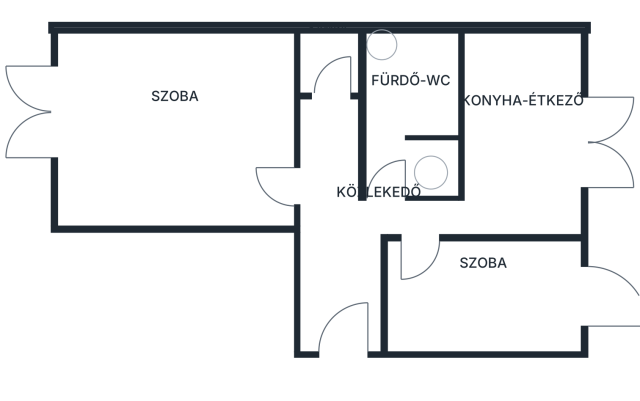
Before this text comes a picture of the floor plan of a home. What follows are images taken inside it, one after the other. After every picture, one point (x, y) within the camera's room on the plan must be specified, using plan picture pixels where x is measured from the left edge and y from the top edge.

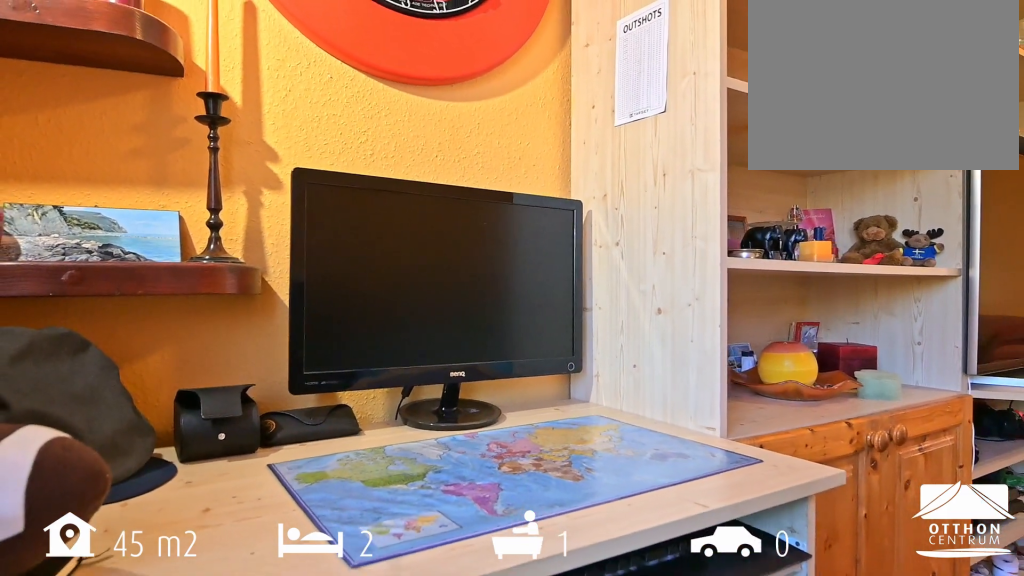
(183, 130)
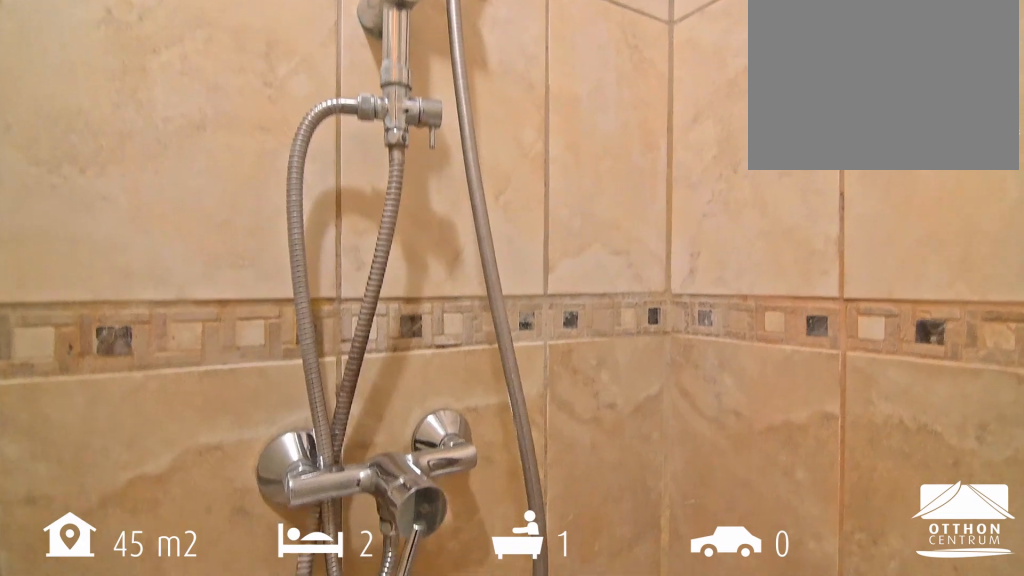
(408, 119)
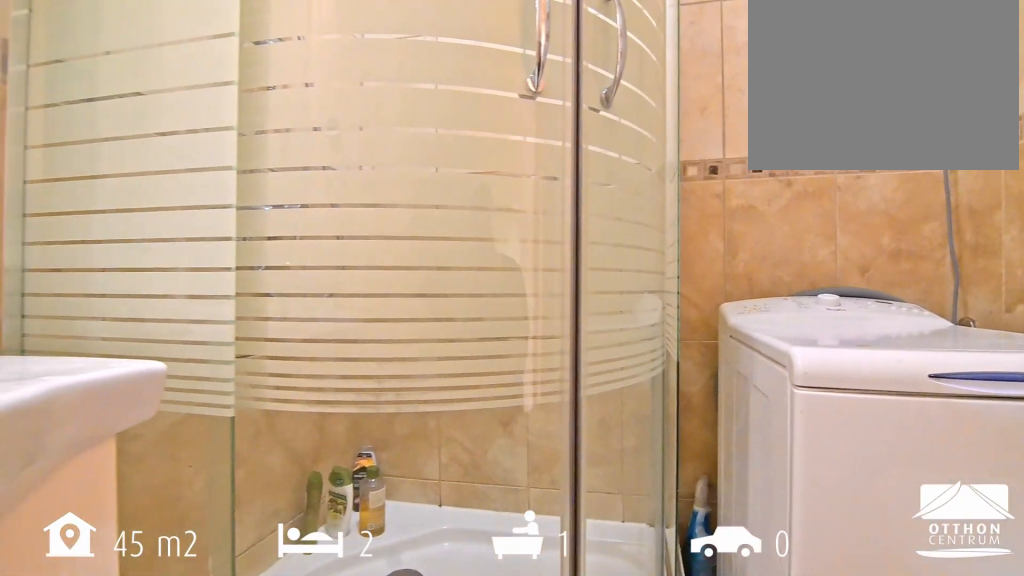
(408, 119)
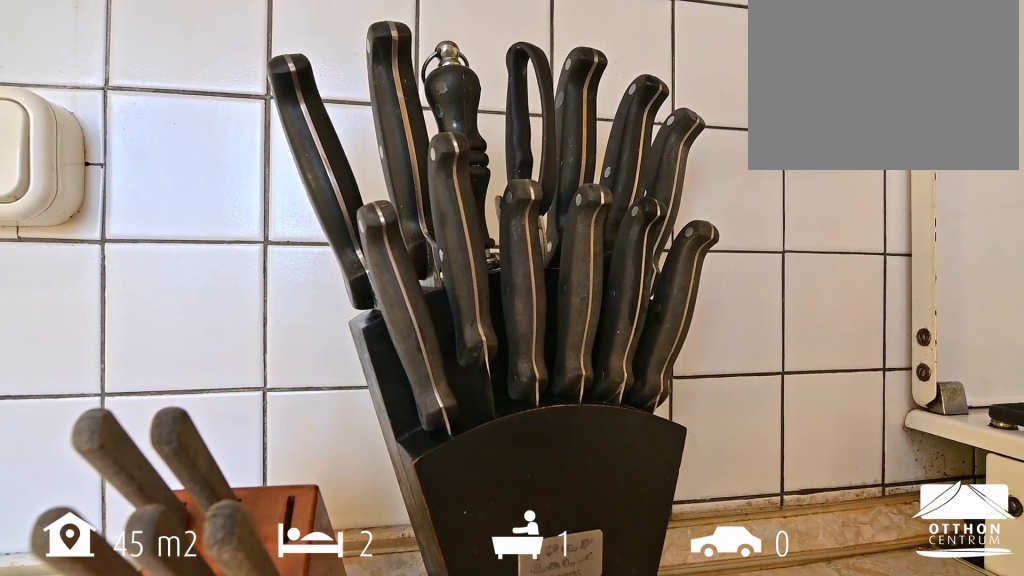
(517, 141)
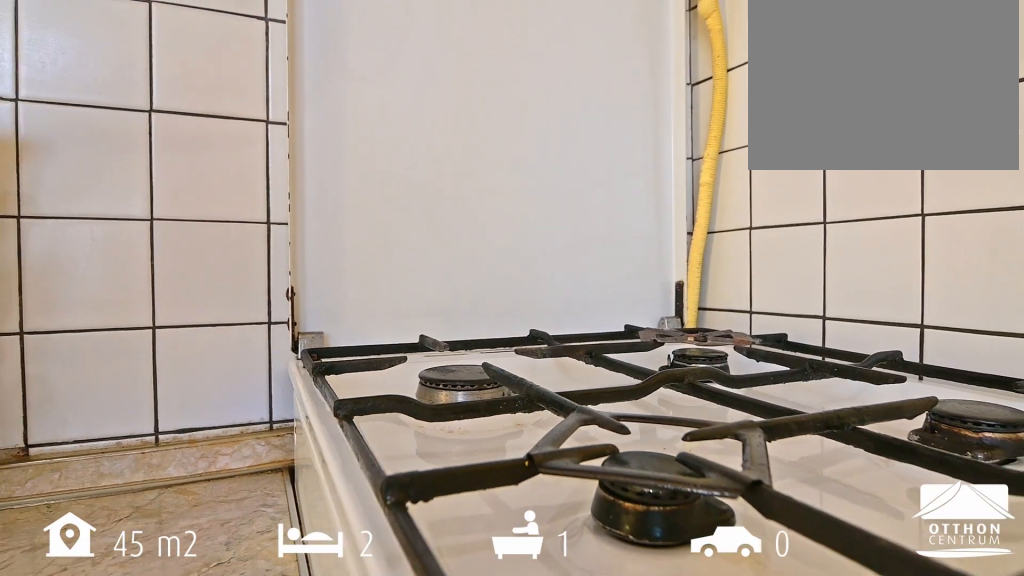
(517, 141)
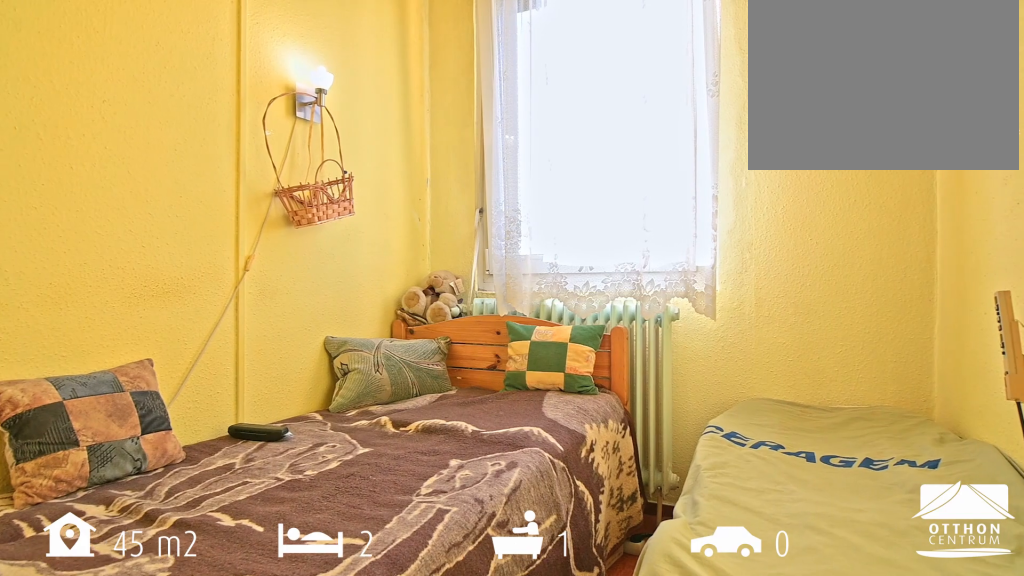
(473, 297)
